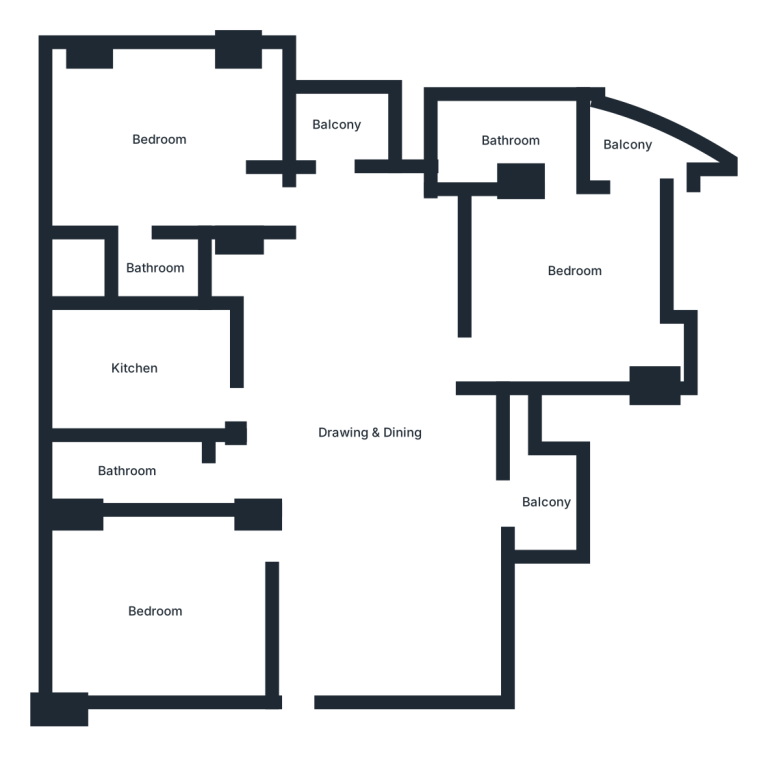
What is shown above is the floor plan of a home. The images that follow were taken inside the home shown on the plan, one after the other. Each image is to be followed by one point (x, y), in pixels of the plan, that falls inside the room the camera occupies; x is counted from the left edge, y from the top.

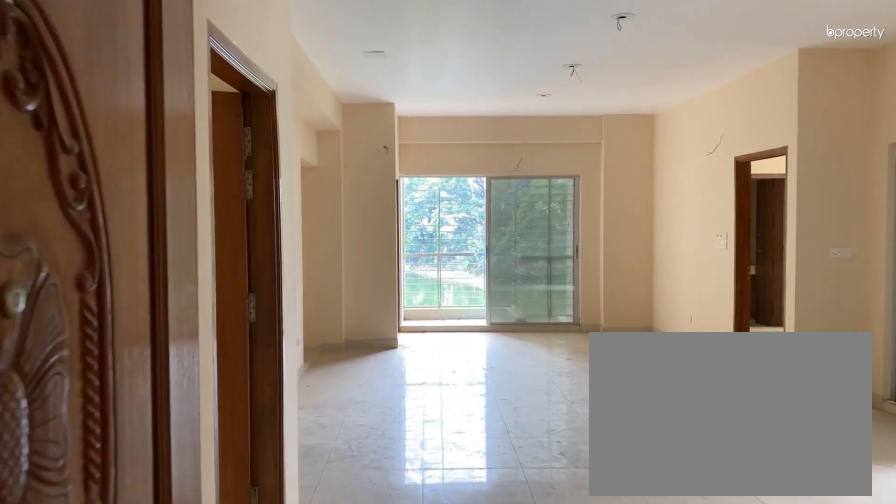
(317, 676)
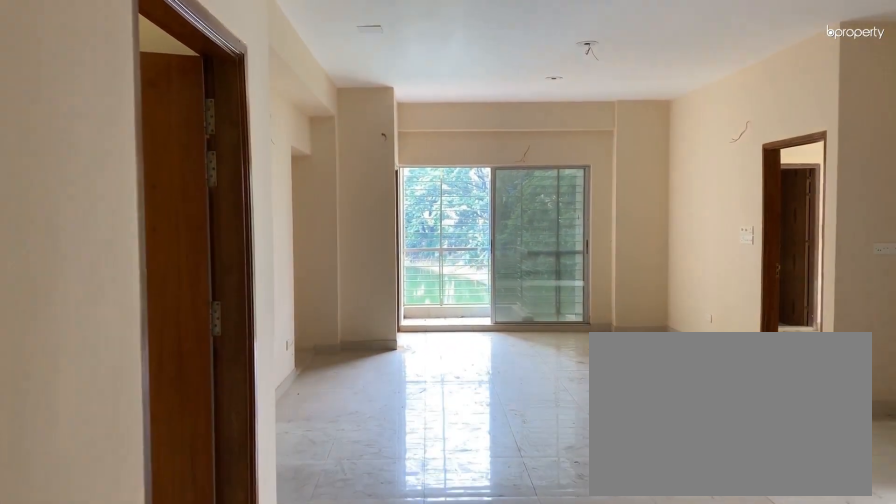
(317, 676)
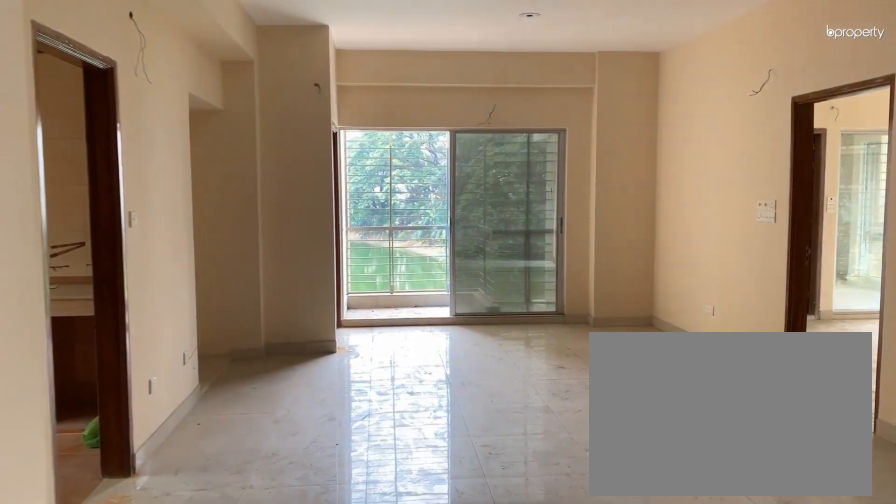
(375, 387)
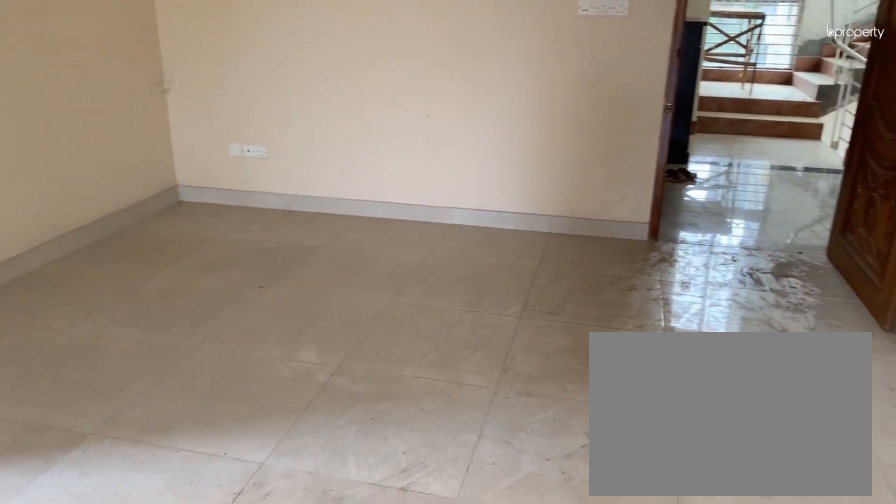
(397, 541)
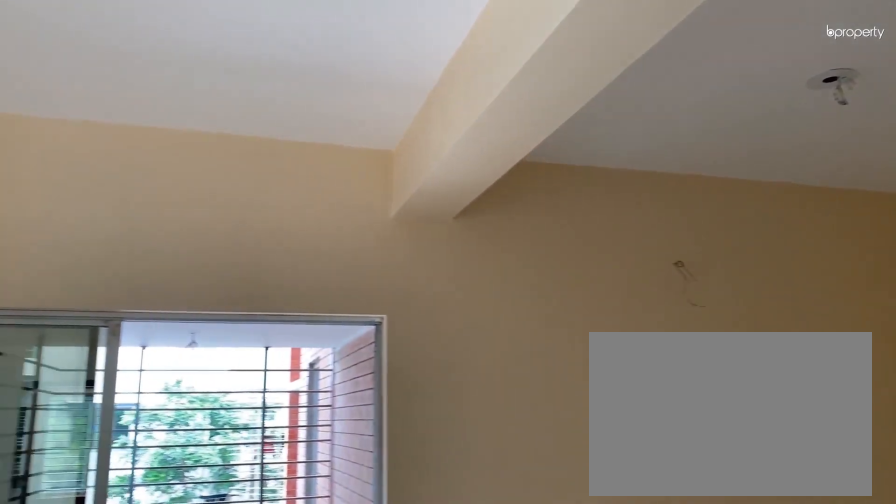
(397, 541)
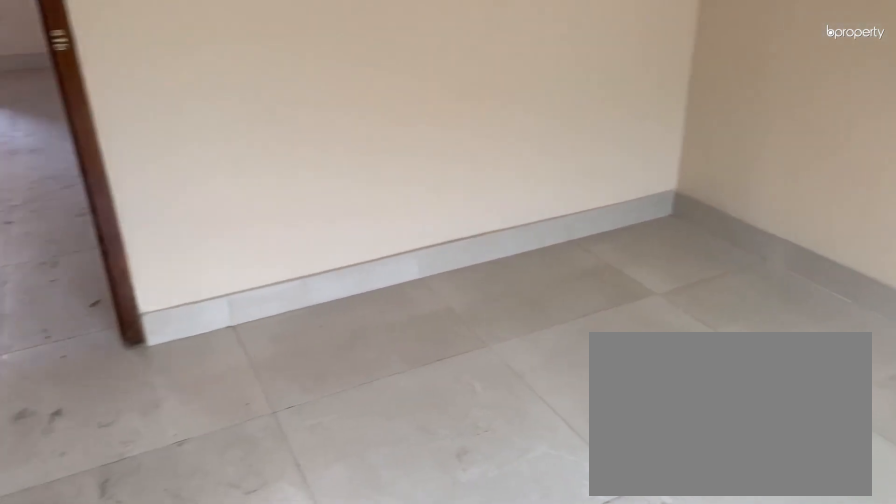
(155, 621)
